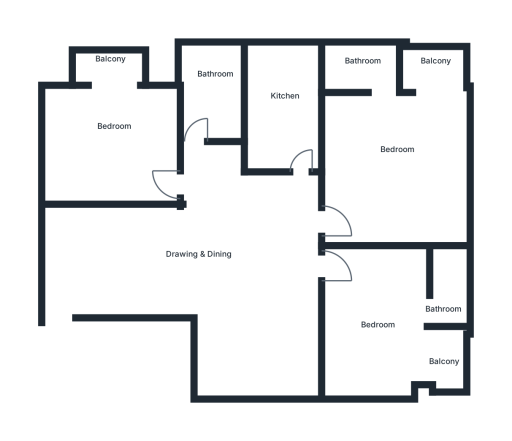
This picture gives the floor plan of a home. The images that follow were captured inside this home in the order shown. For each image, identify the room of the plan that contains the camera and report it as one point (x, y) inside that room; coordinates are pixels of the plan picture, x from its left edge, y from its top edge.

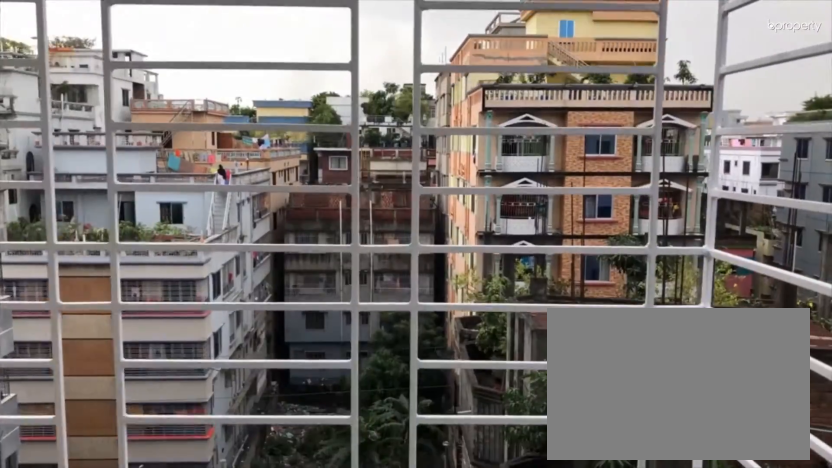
(435, 67)
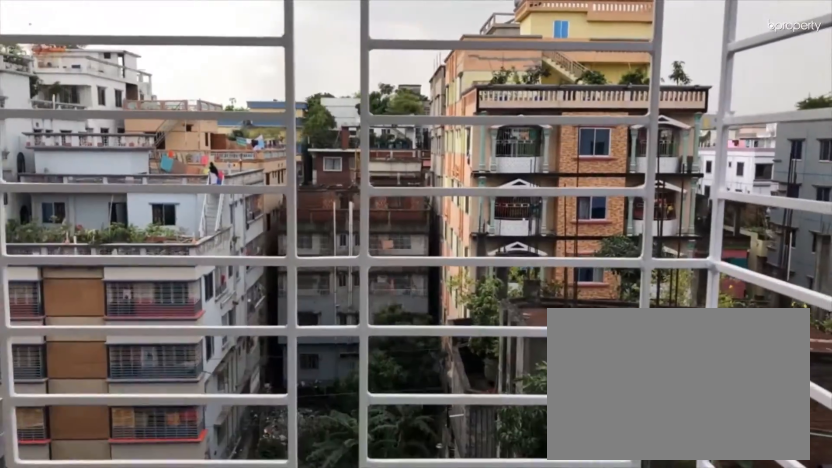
(435, 67)
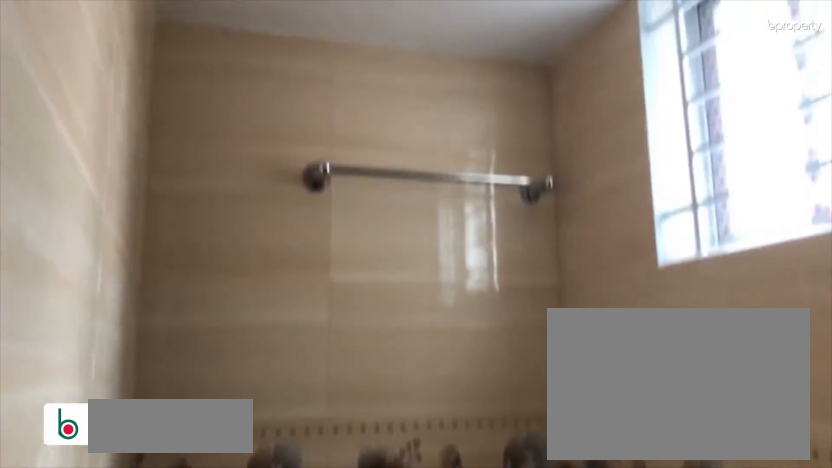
(449, 286)
